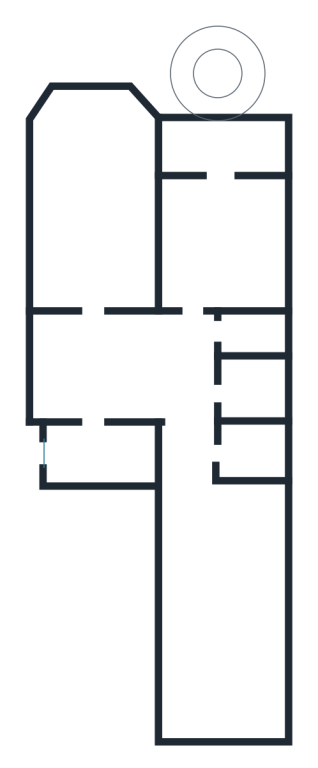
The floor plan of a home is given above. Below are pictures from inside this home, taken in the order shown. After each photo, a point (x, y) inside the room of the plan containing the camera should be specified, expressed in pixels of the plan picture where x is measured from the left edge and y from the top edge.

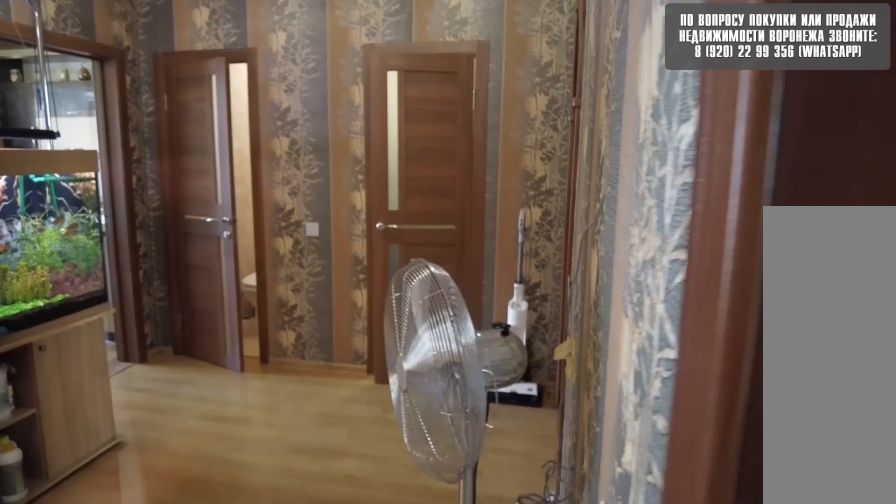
(101, 379)
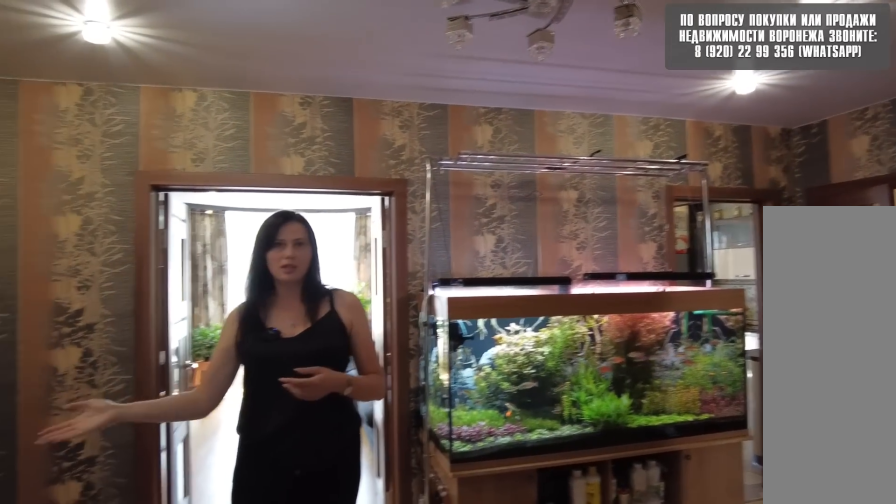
(101, 379)
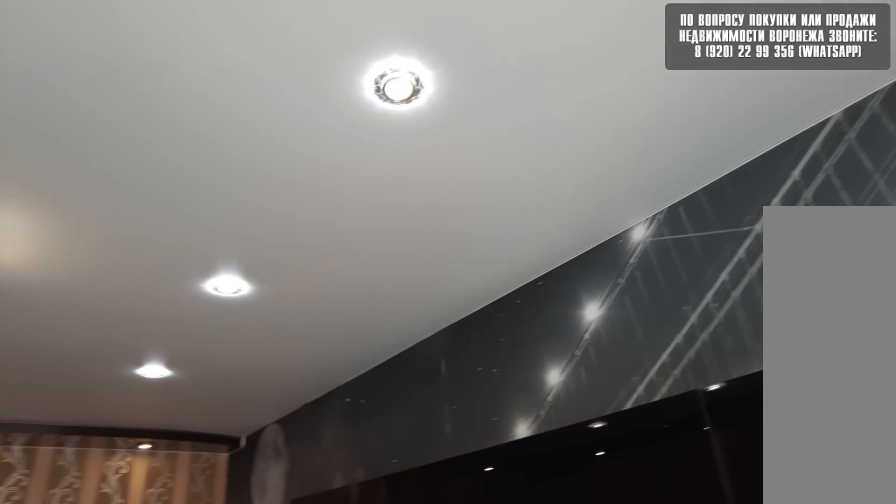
(91, 270)
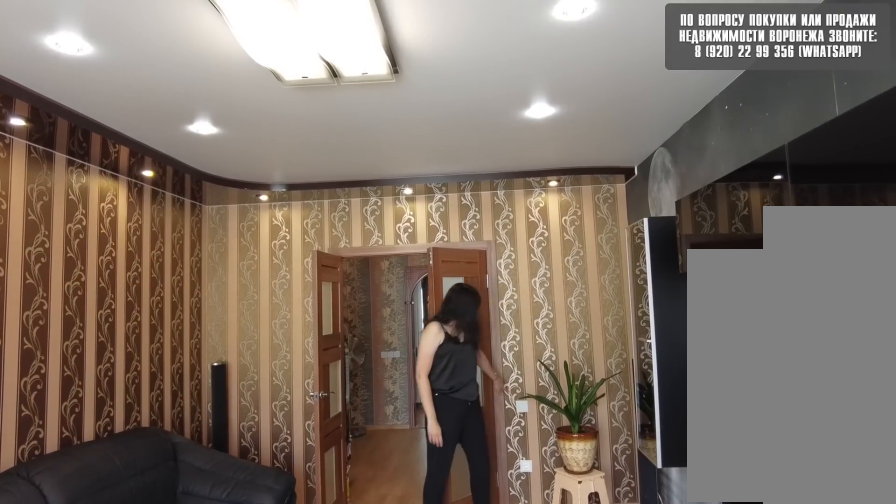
(91, 270)
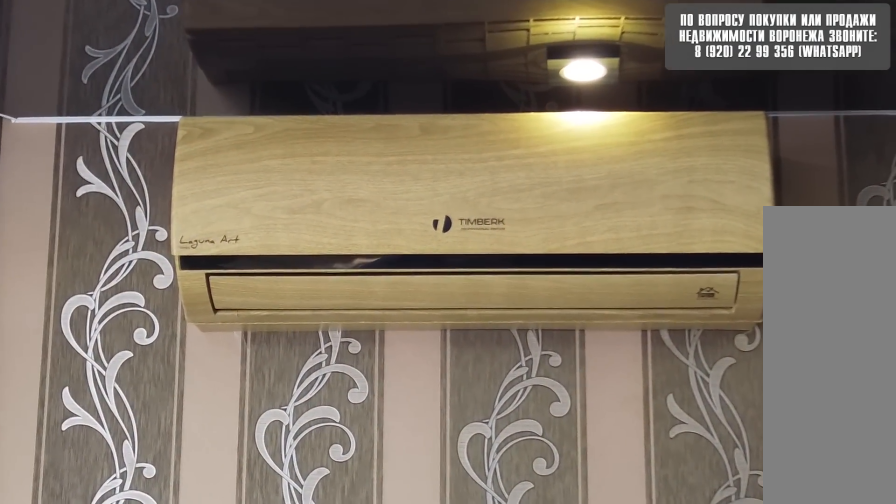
(91, 270)
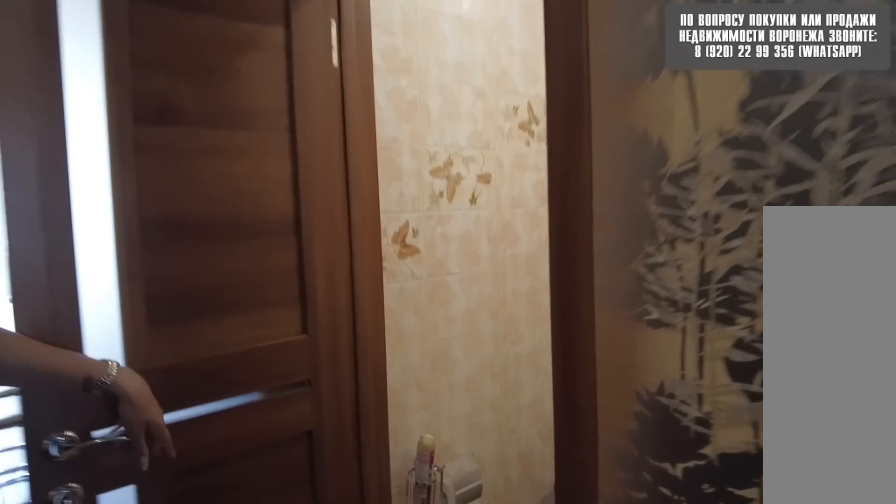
(190, 386)
